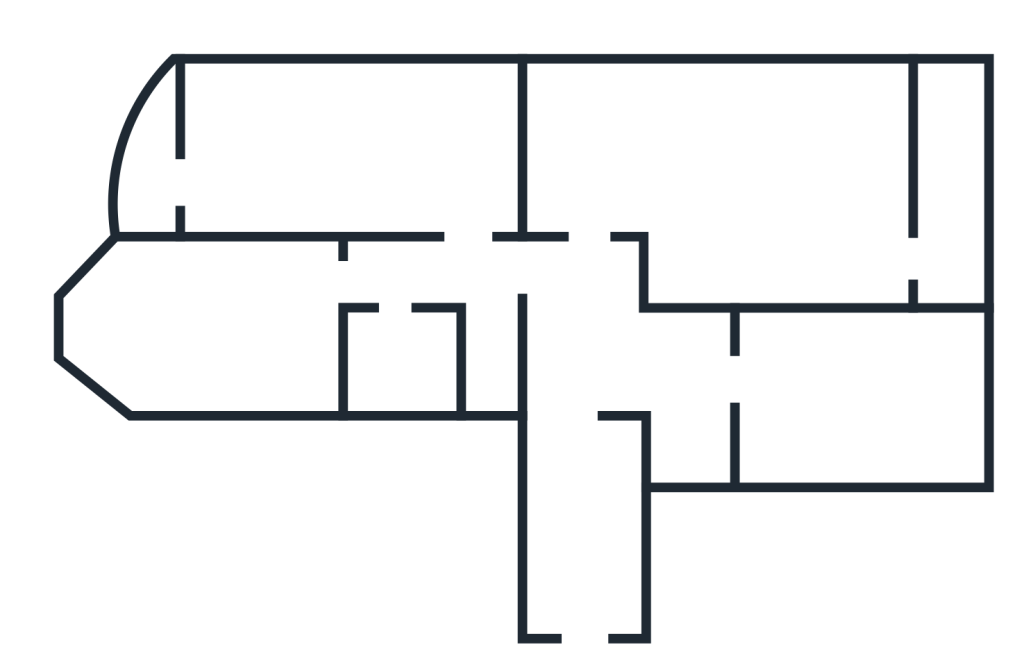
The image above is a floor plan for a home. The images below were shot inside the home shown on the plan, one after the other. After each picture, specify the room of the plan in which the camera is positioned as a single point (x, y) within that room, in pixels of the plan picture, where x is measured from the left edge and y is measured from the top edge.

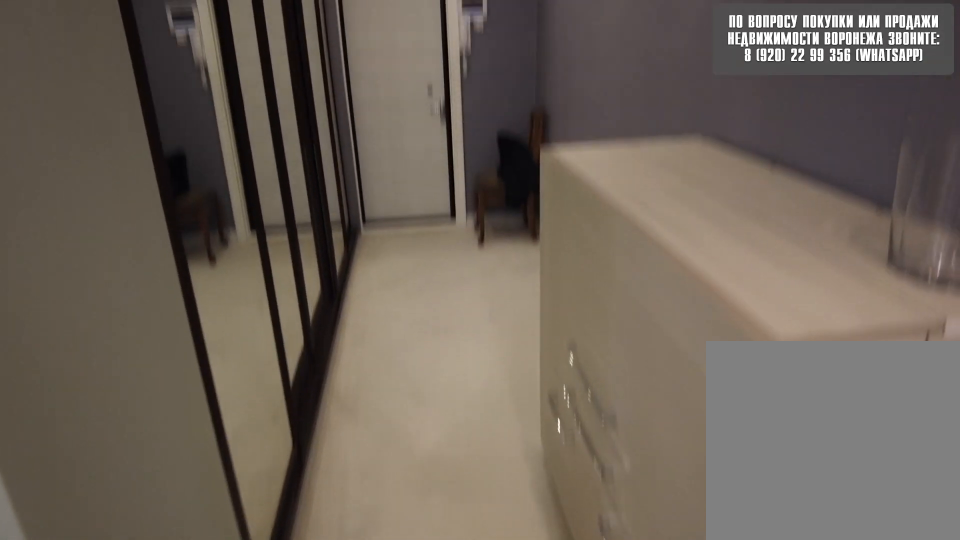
(591, 607)
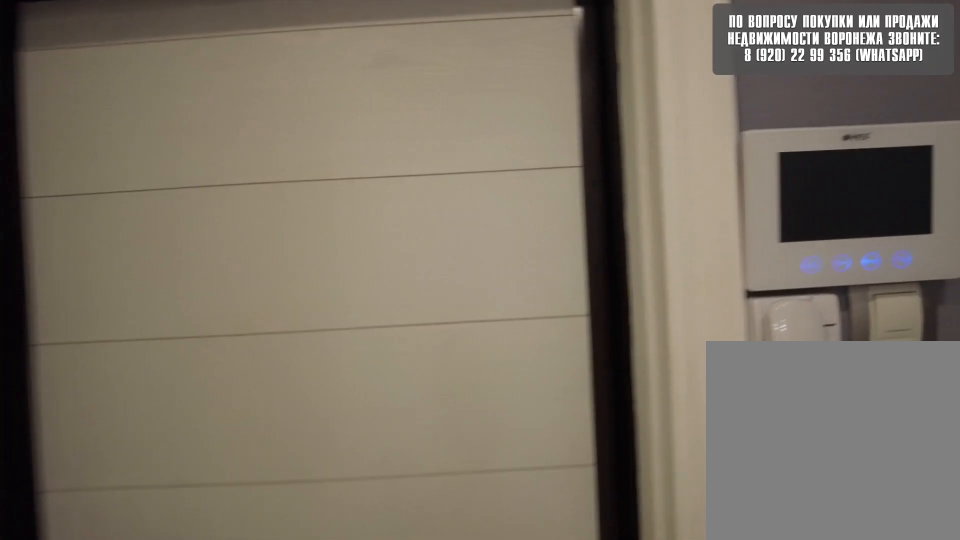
(591, 607)
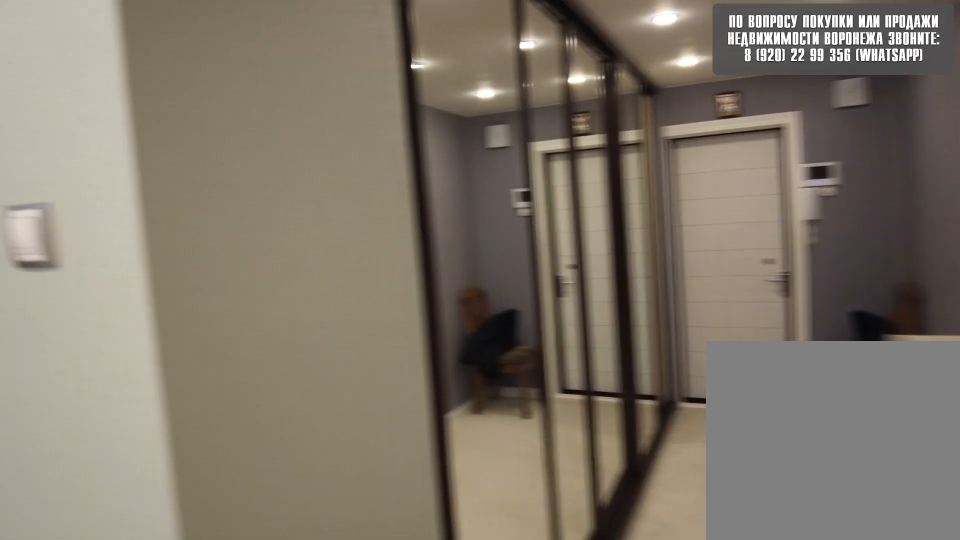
(590, 374)
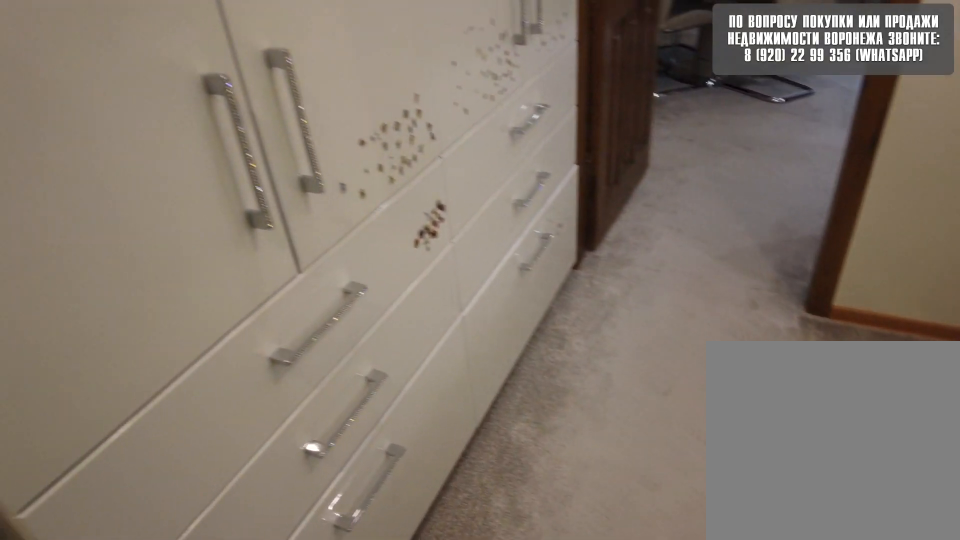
(700, 382)
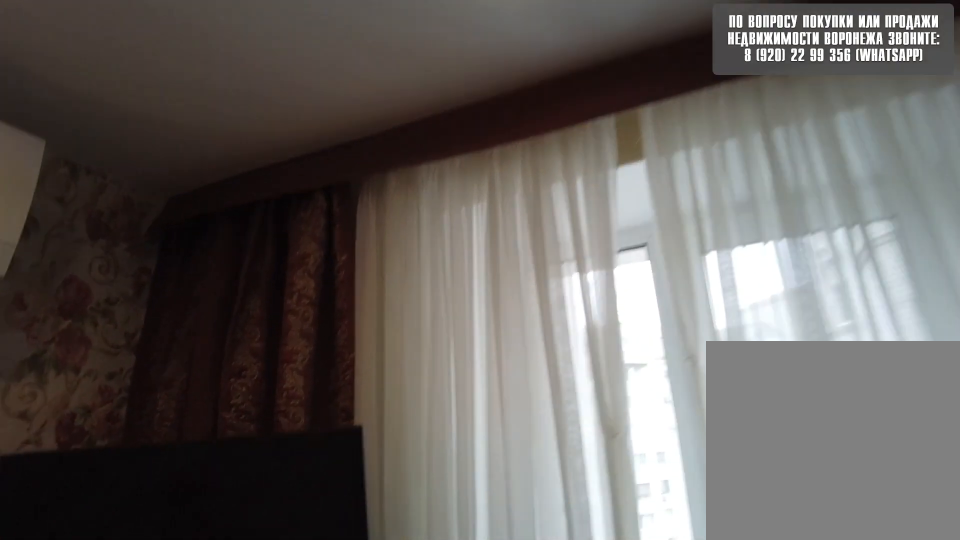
(819, 399)
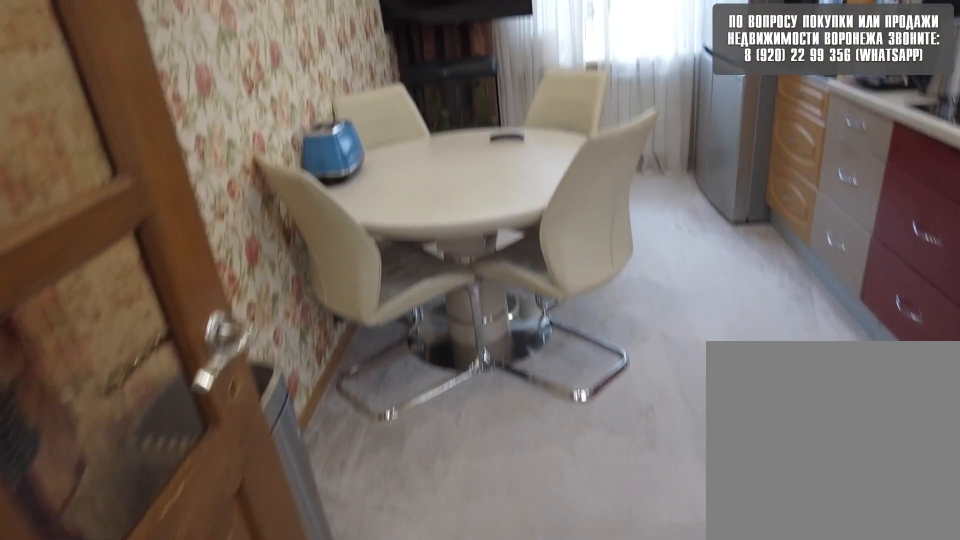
(819, 399)
